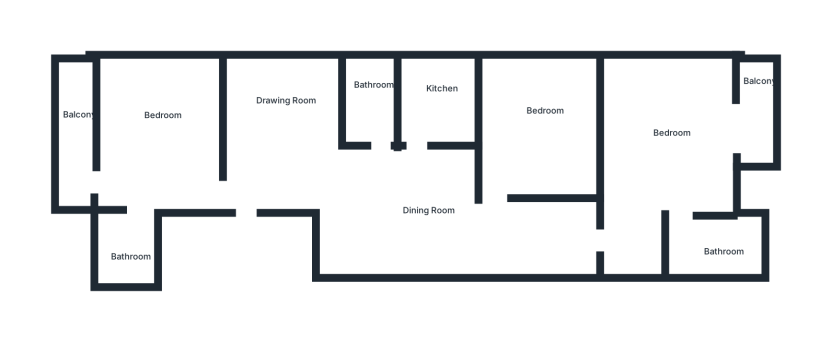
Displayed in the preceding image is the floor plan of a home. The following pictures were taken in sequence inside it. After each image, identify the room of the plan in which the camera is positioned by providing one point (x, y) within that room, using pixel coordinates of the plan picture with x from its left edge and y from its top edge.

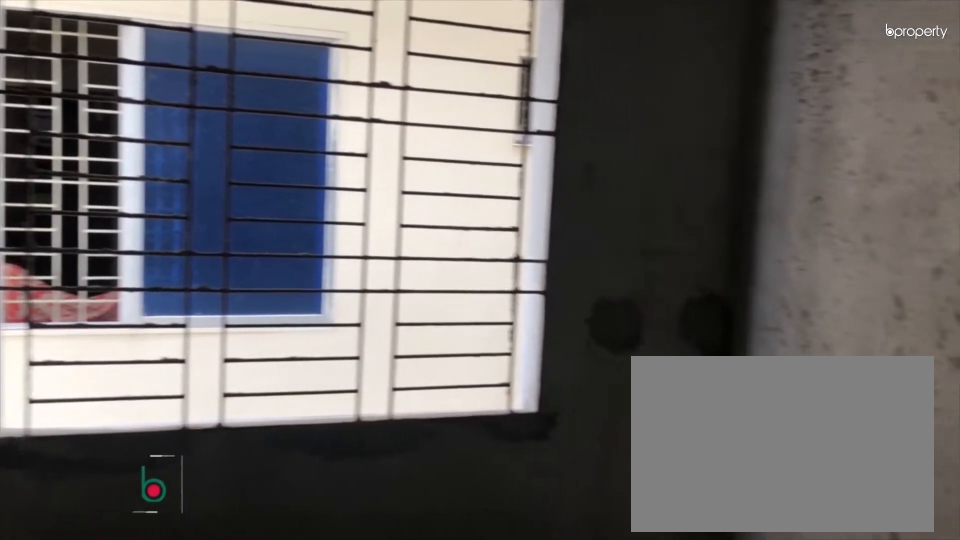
(290, 147)
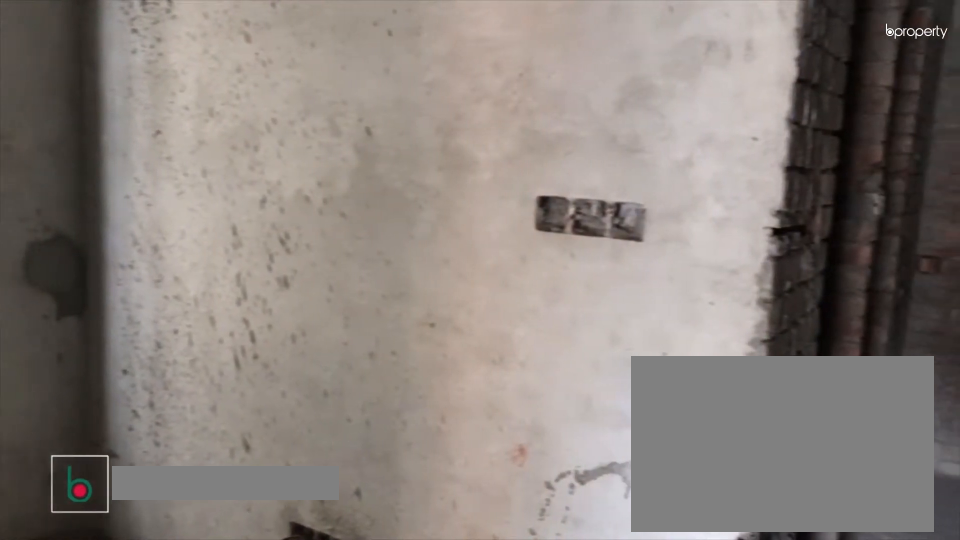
(290, 147)
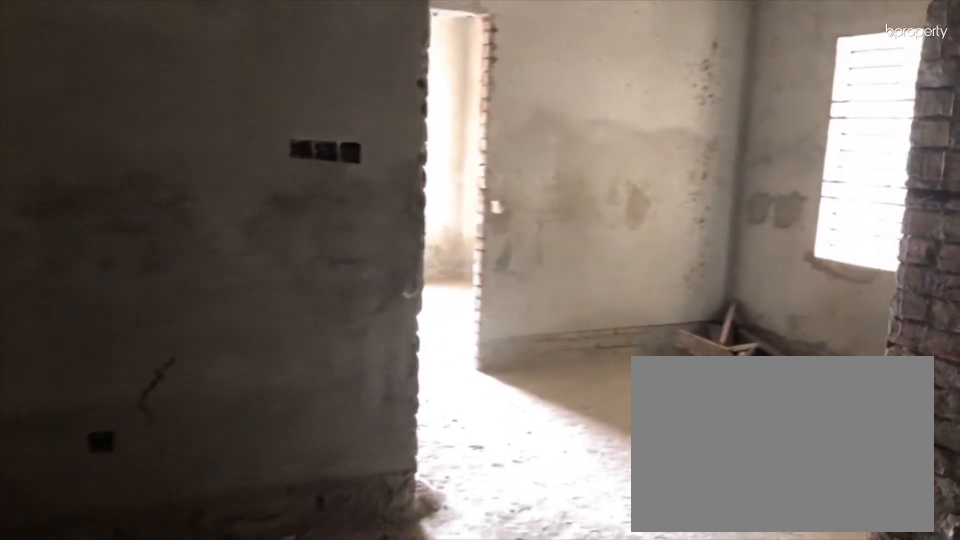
(403, 186)
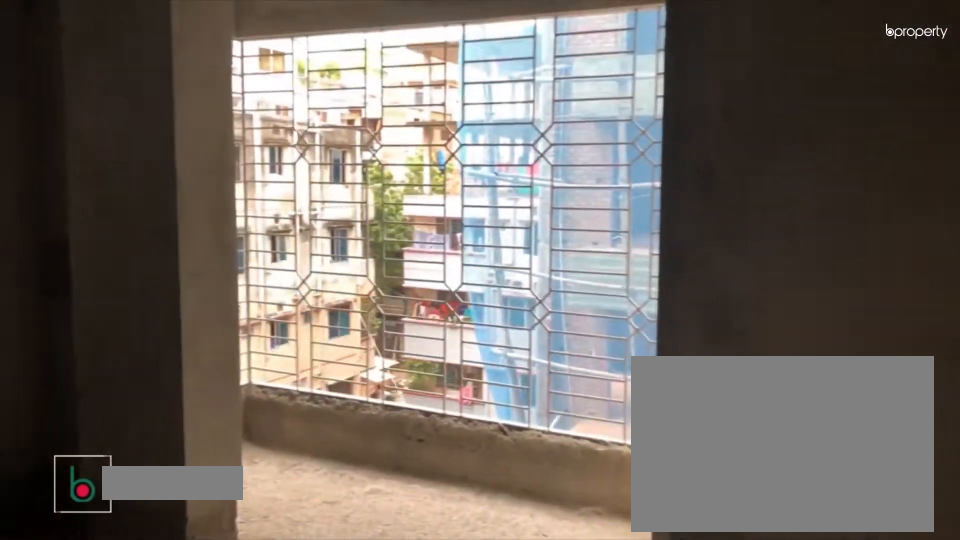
(636, 213)
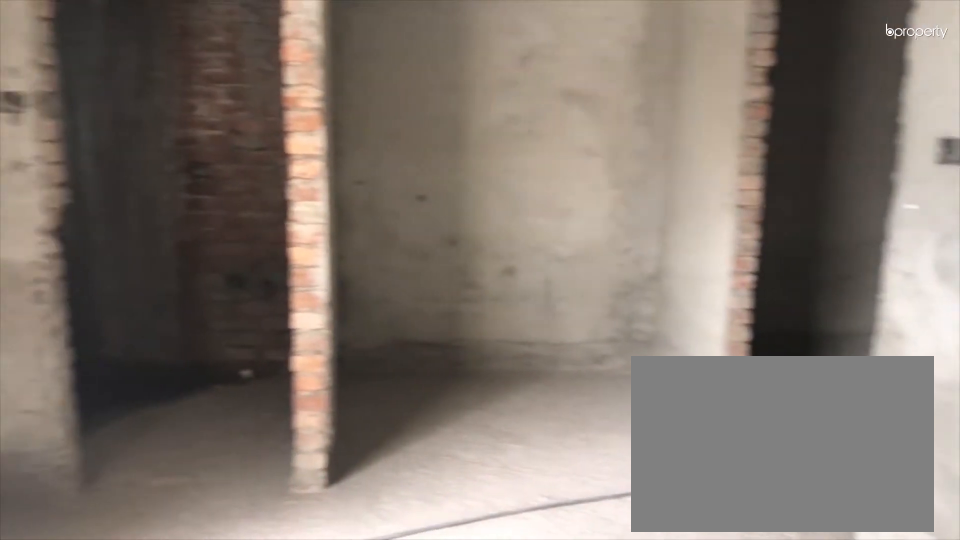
(660, 120)
